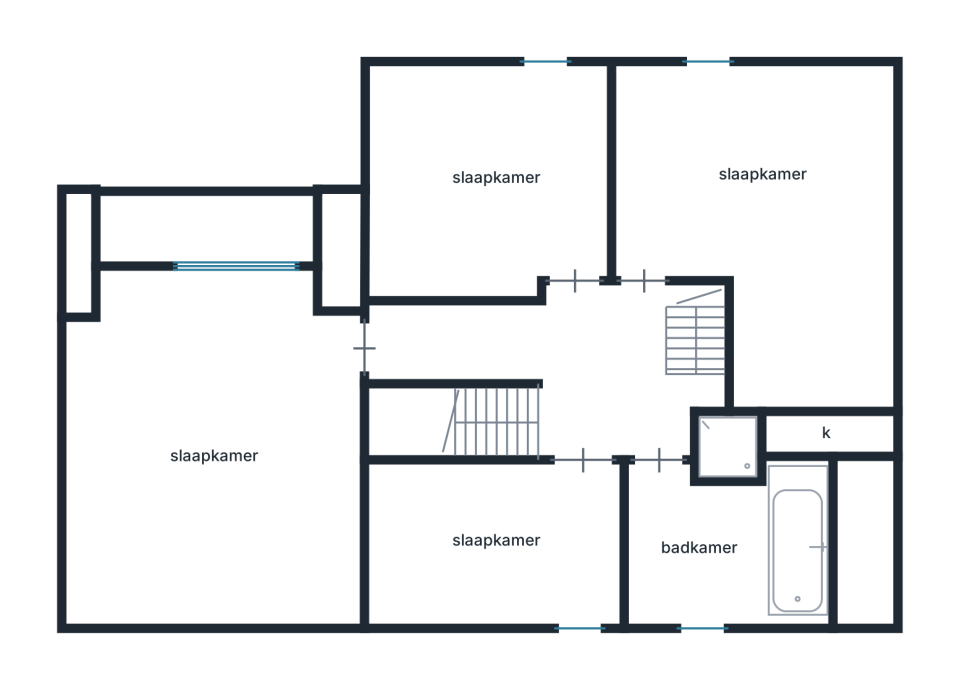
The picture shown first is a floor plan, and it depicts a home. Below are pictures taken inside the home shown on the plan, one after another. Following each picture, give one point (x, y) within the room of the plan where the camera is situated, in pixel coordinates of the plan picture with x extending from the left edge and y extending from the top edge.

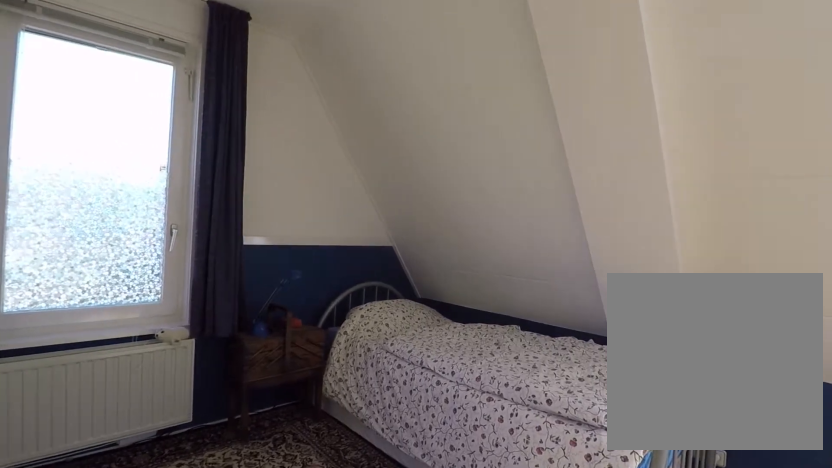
(752, 238)
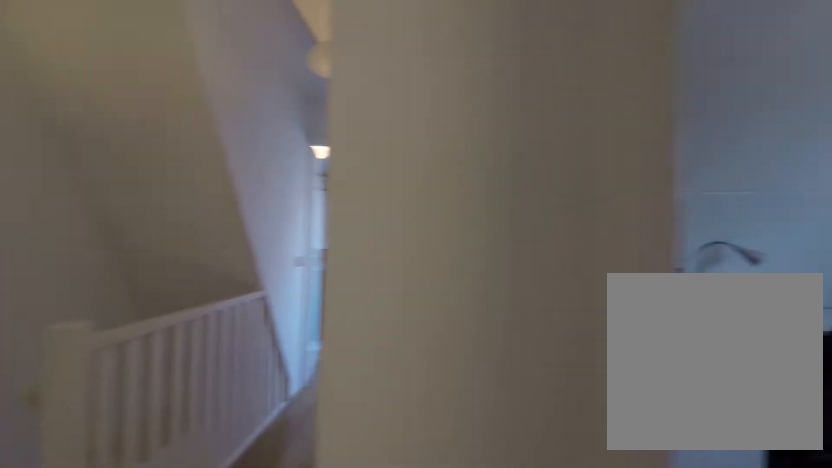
(564, 364)
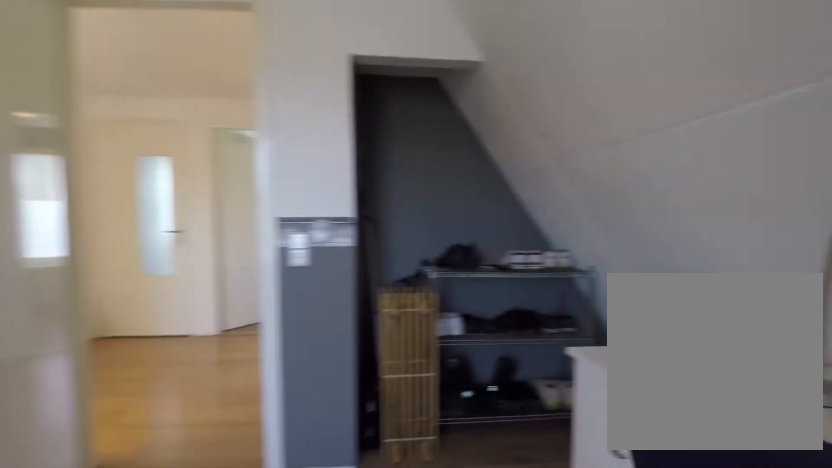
(487, 183)
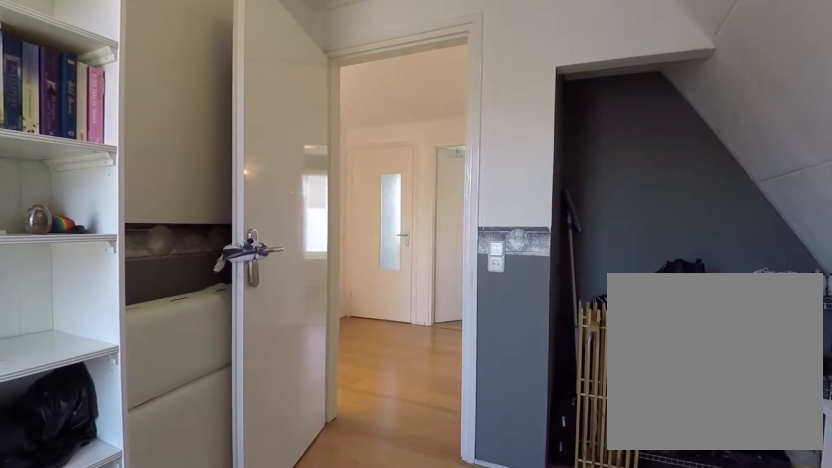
(487, 183)
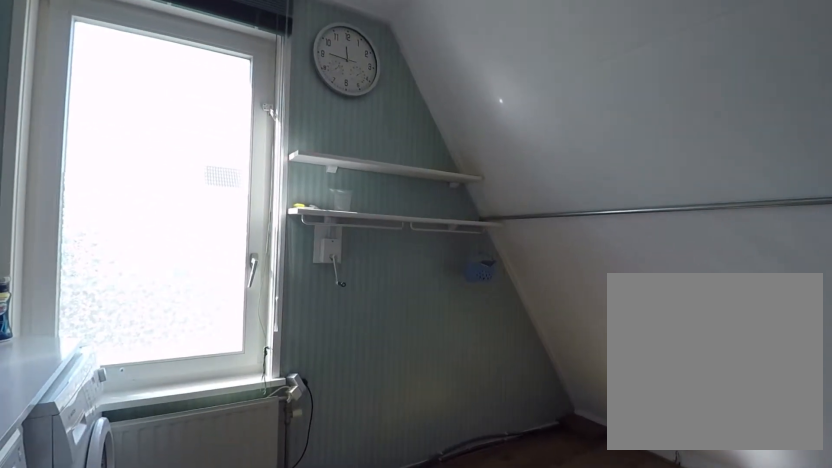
(497, 545)
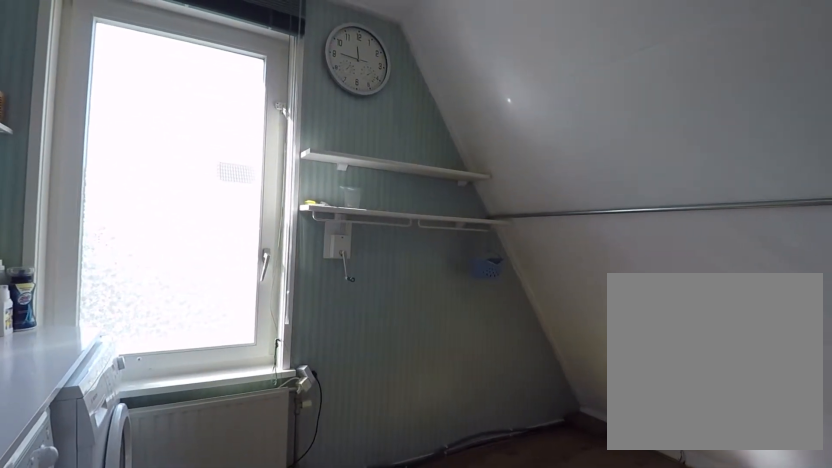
(497, 545)
